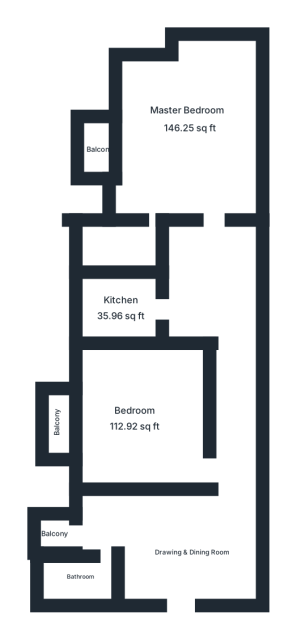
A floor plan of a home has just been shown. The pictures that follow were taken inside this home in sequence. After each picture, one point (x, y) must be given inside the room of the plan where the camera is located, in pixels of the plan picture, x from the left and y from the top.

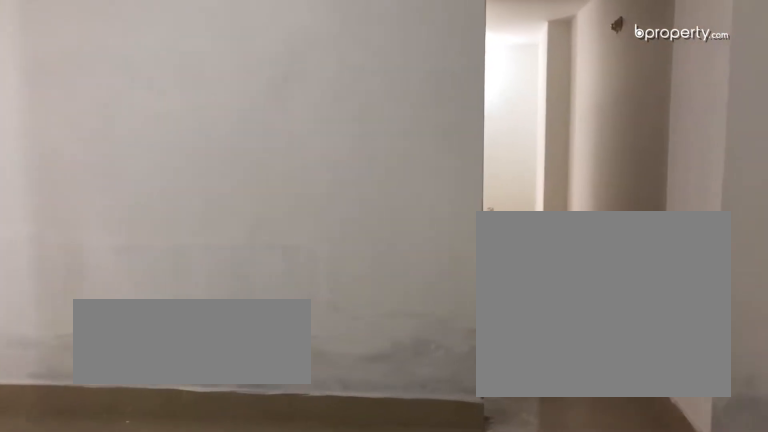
(186, 551)
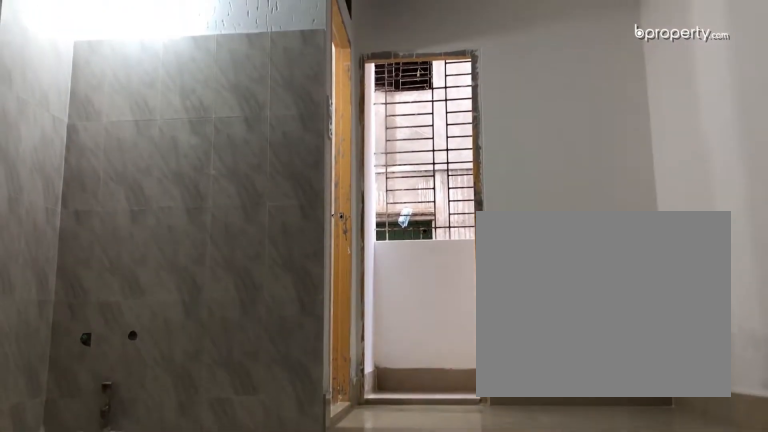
(186, 551)
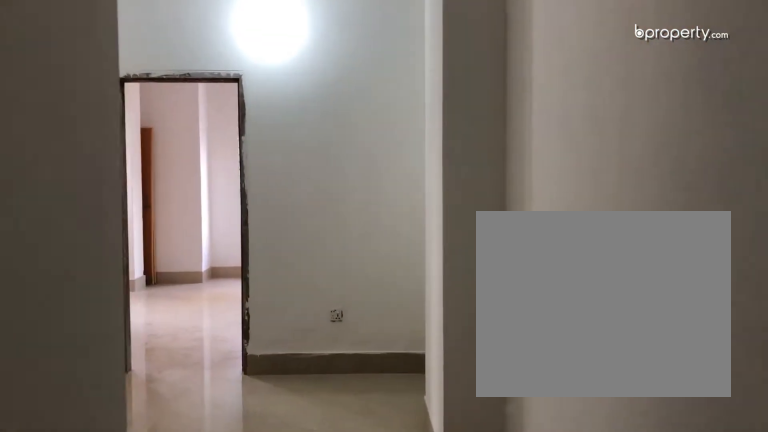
(215, 299)
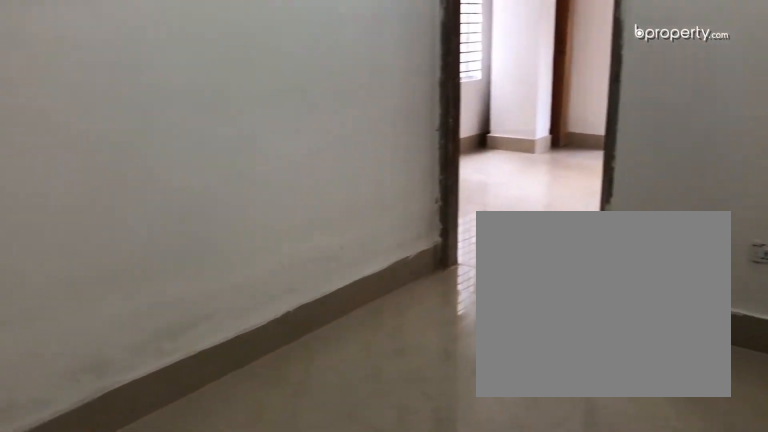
(215, 299)
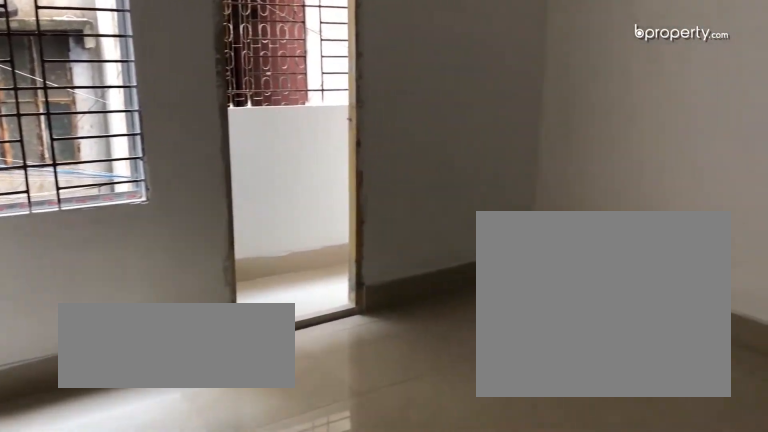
(137, 419)
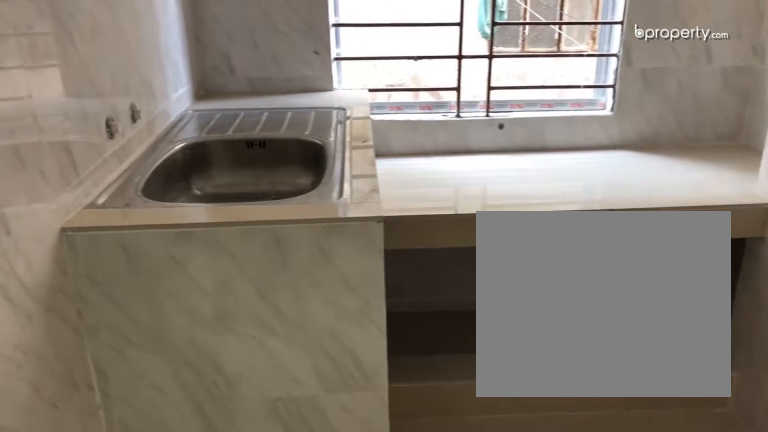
(121, 307)
